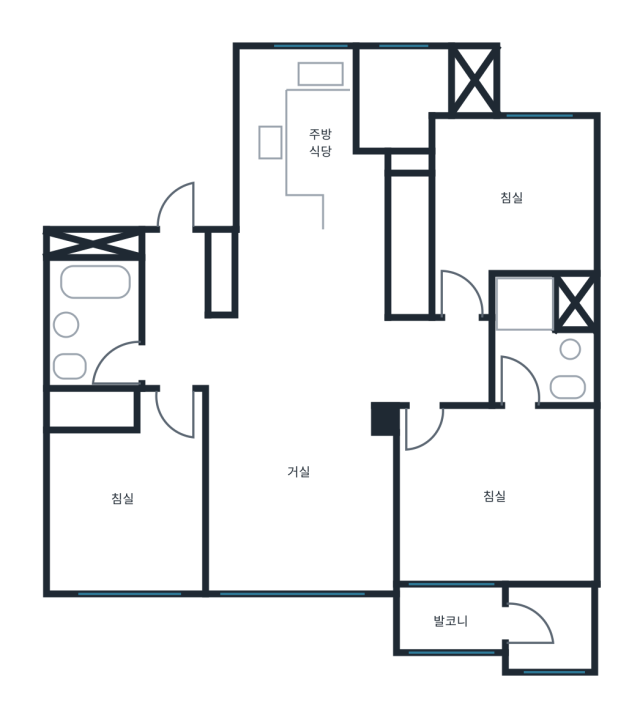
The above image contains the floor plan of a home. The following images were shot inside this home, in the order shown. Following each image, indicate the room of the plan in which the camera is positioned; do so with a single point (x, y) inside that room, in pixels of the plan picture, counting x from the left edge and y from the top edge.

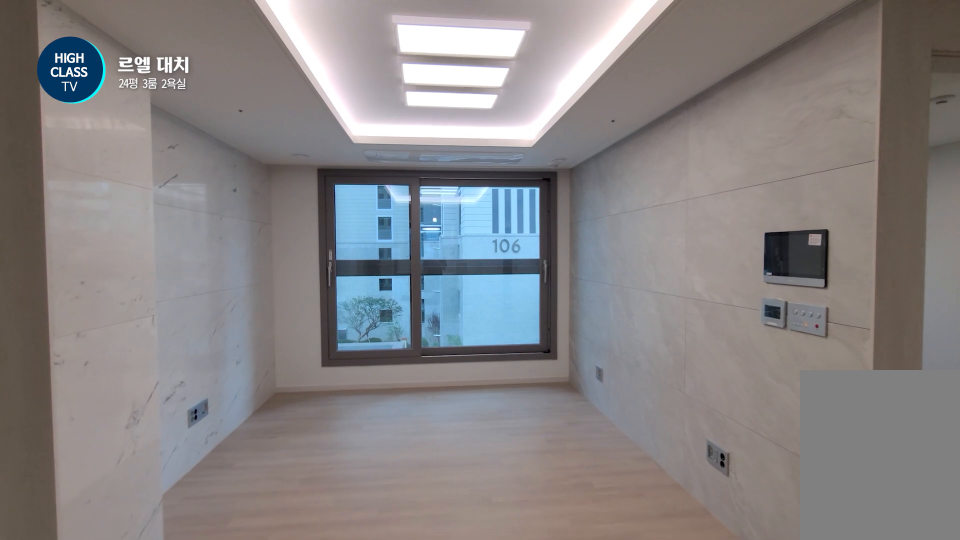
(299, 454)
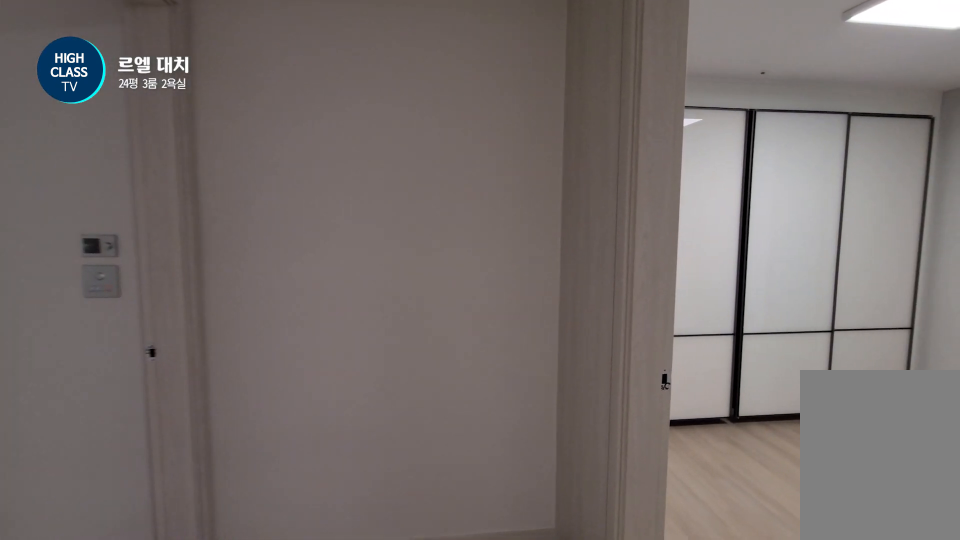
(443, 363)
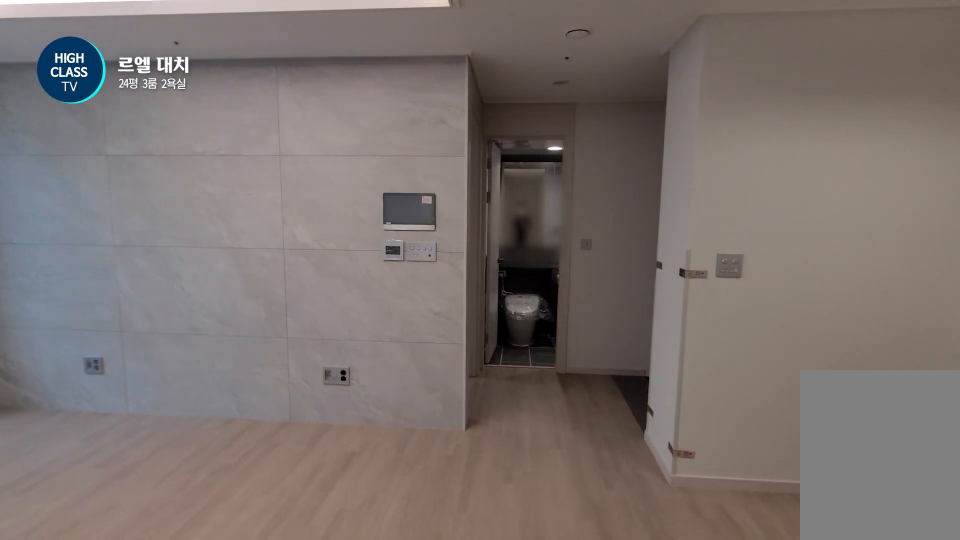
(299, 454)
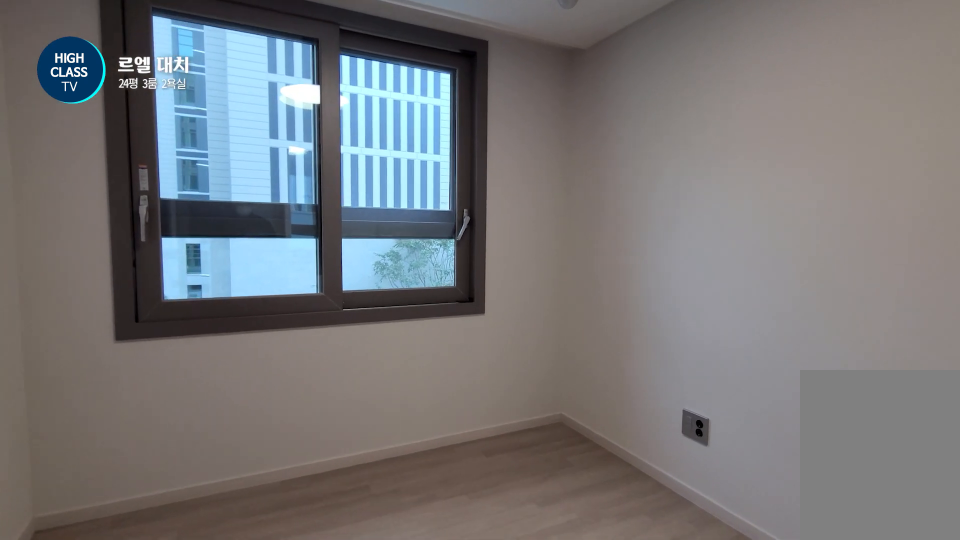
(127, 490)
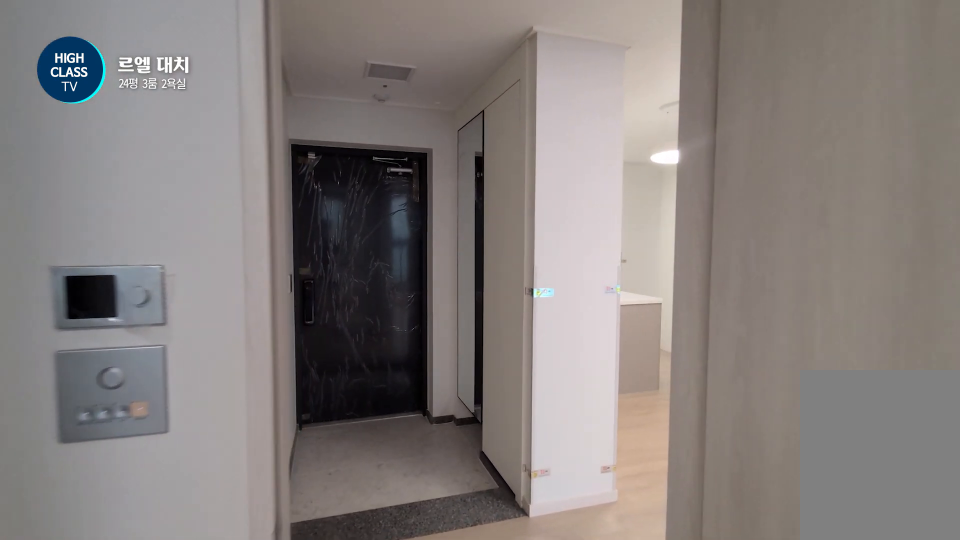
(127, 490)
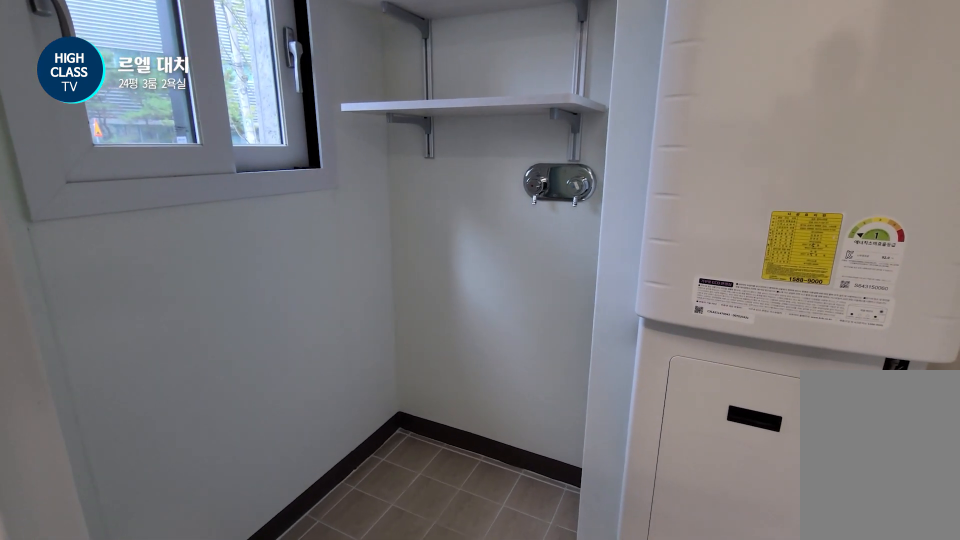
(402, 89)
